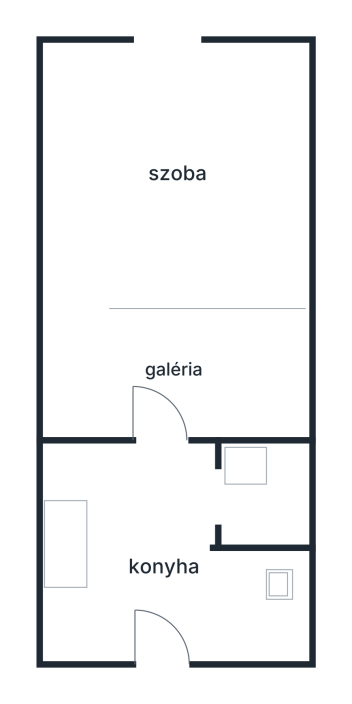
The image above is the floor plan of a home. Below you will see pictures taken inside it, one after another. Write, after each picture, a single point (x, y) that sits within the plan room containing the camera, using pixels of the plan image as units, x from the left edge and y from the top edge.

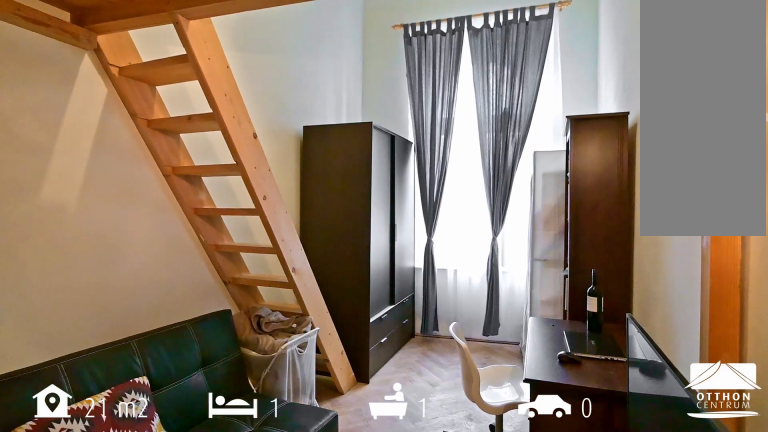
(181, 180)
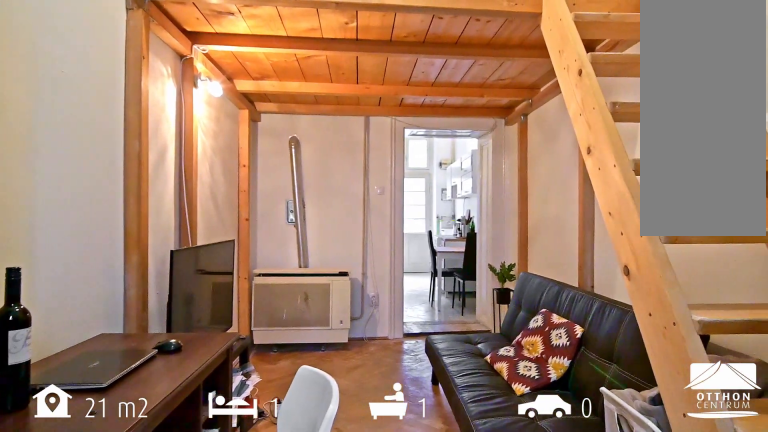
(181, 180)
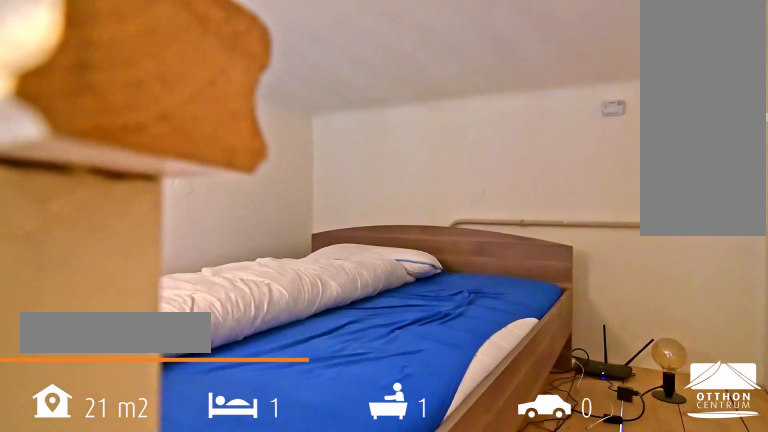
(174, 365)
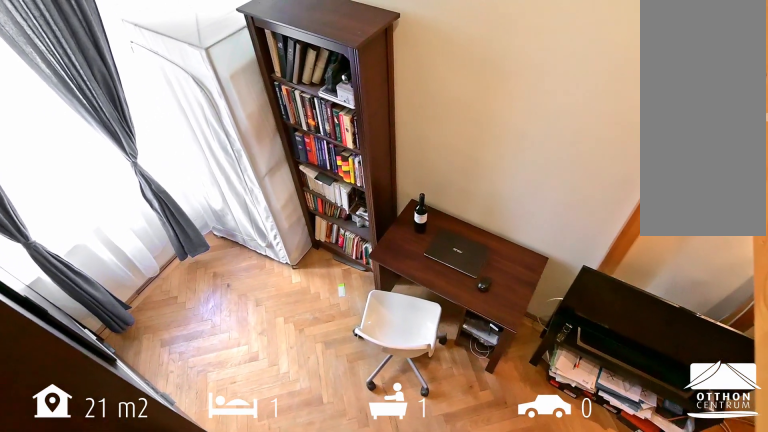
(181, 180)
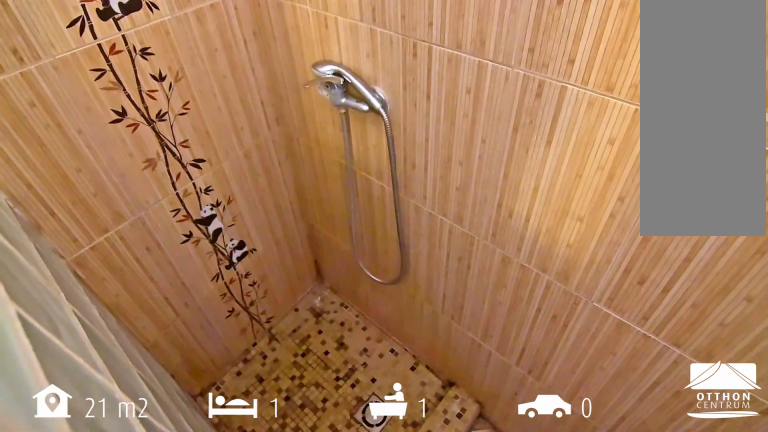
(271, 496)
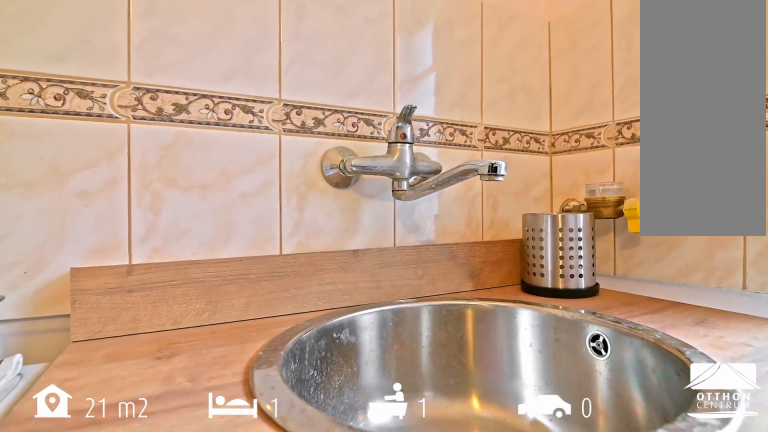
(153, 569)
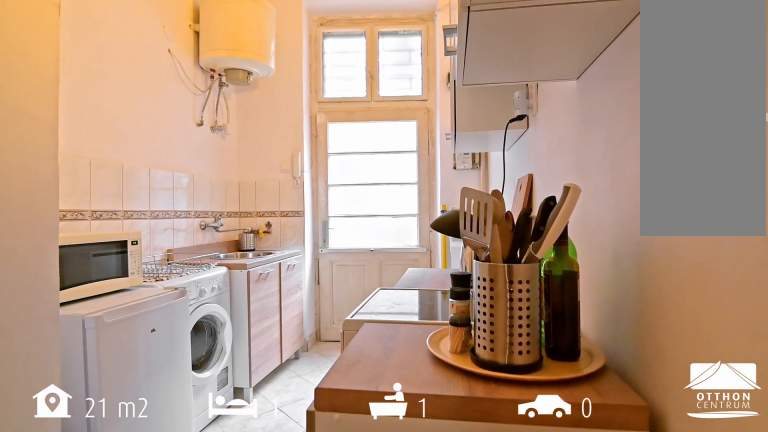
(153, 569)
